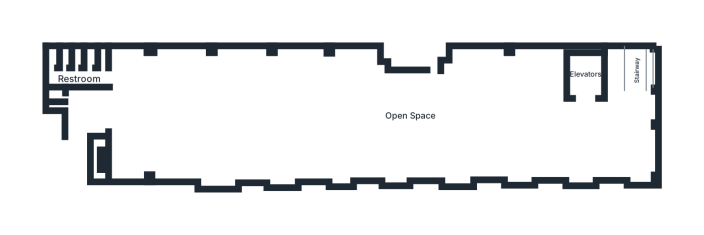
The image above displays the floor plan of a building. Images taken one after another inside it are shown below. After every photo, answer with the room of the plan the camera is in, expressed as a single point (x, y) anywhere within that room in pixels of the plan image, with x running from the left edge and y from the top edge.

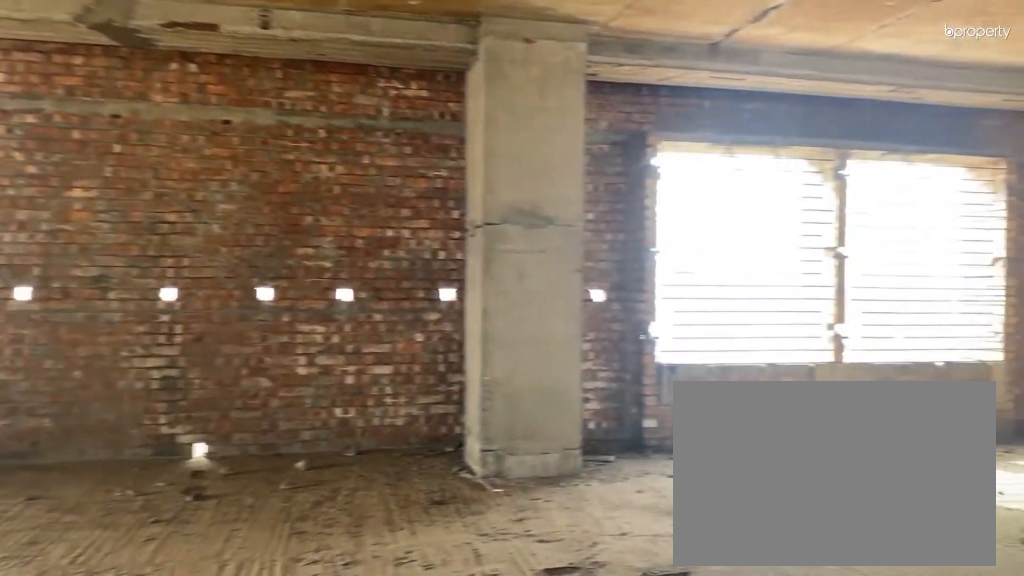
(515, 151)
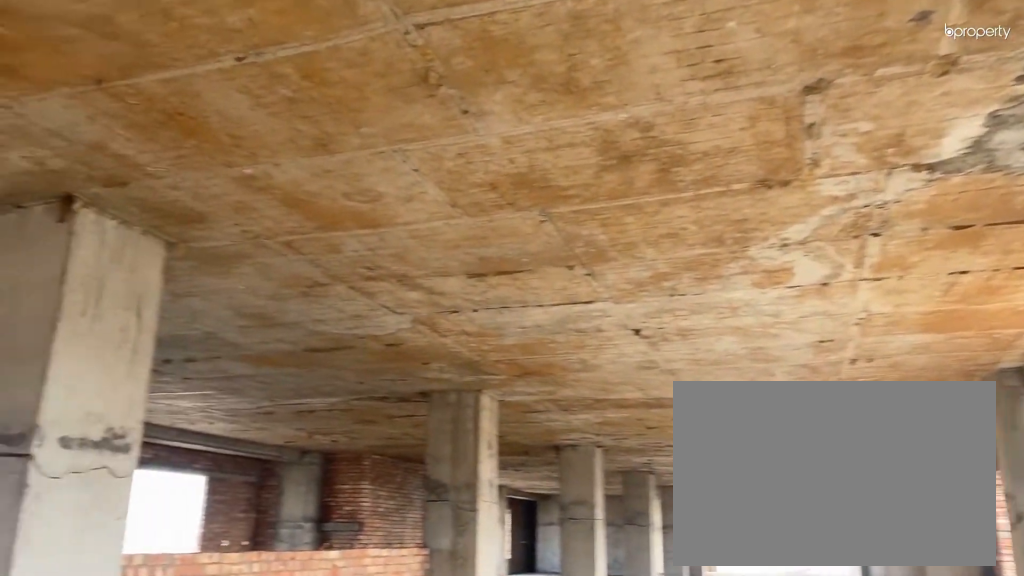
(146, 118)
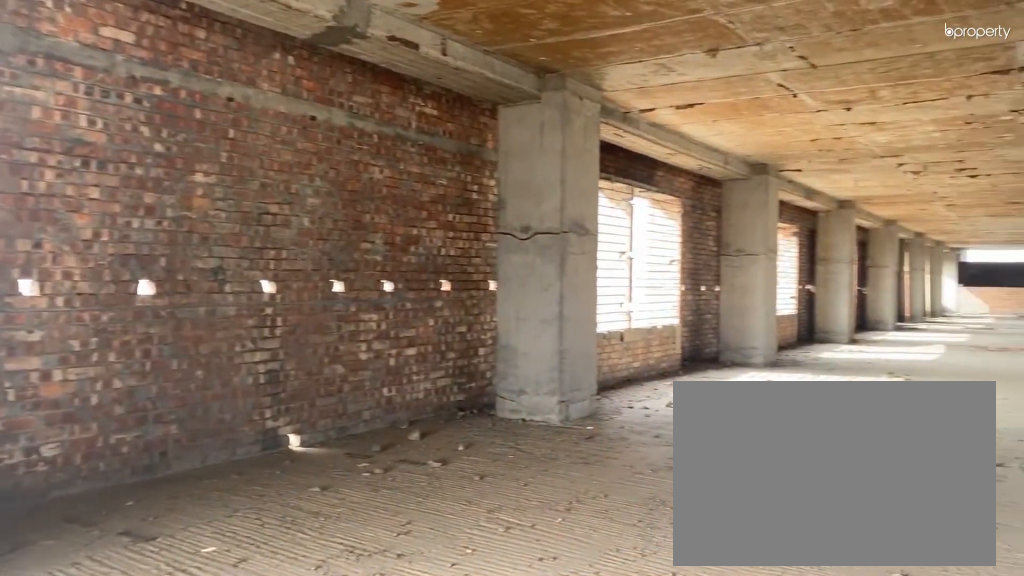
(523, 118)
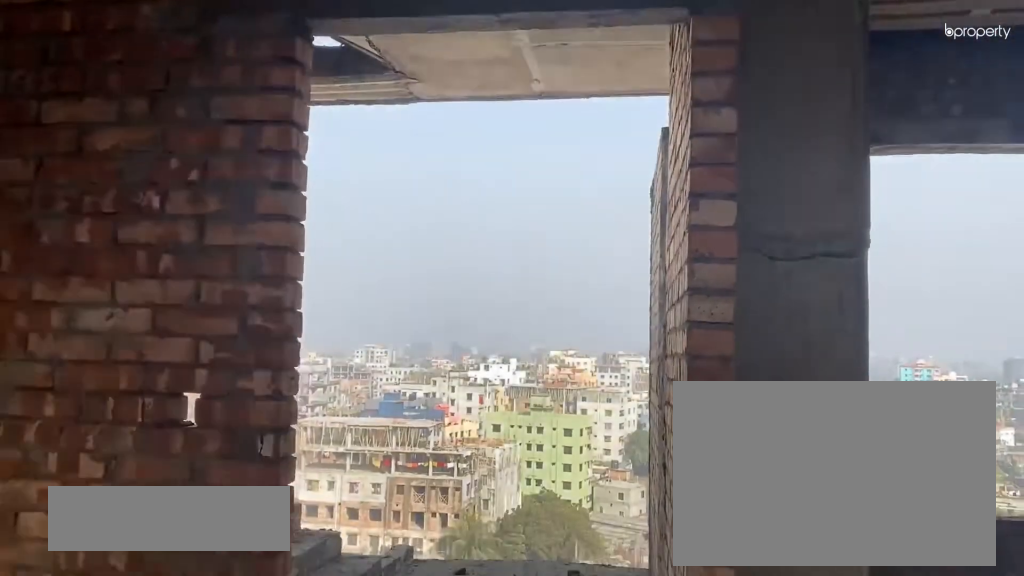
(437, 85)
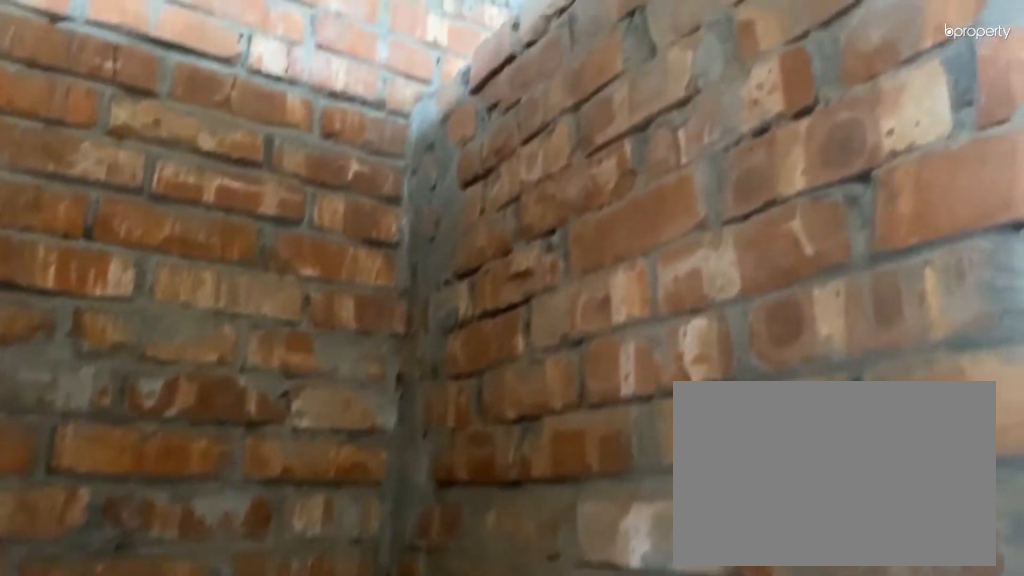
(92, 56)
